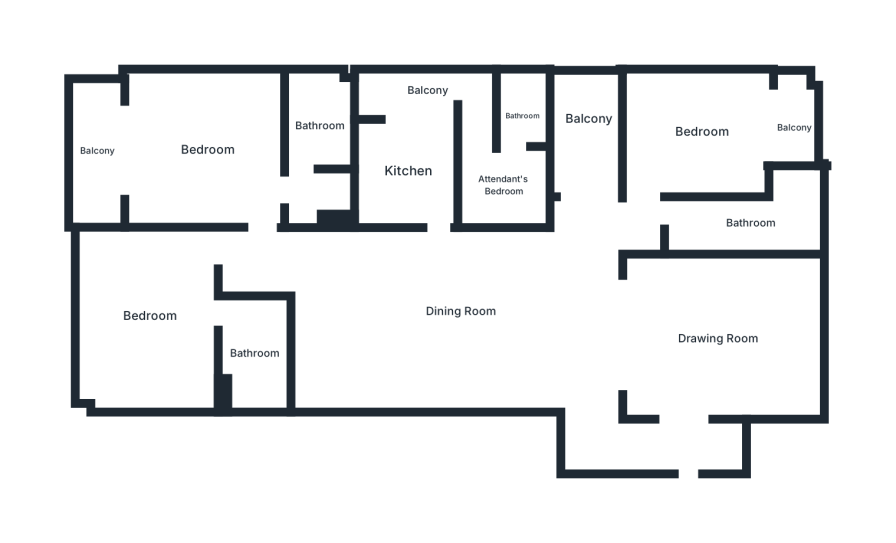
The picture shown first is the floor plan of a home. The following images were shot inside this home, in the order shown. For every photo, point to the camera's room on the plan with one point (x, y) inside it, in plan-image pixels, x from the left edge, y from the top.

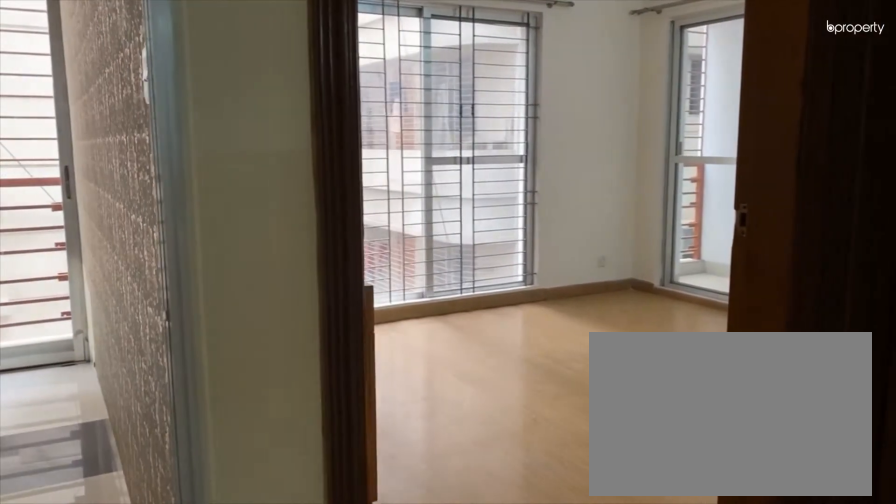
(646, 192)
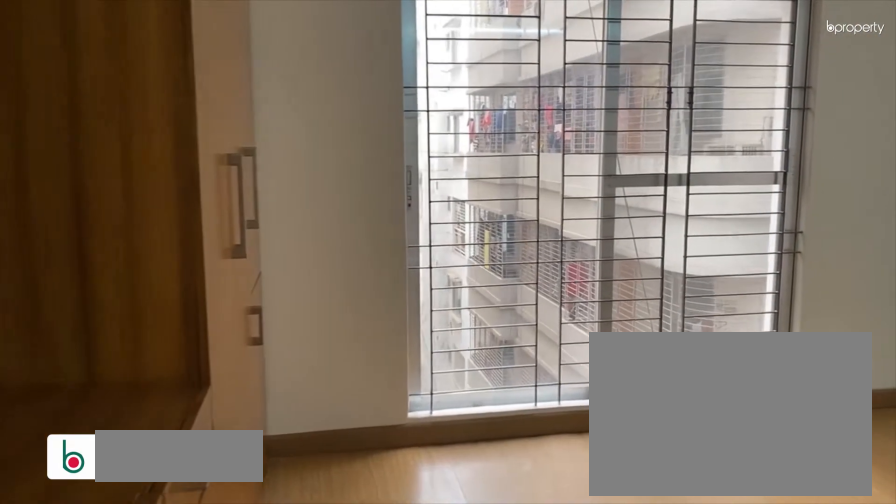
(701, 131)
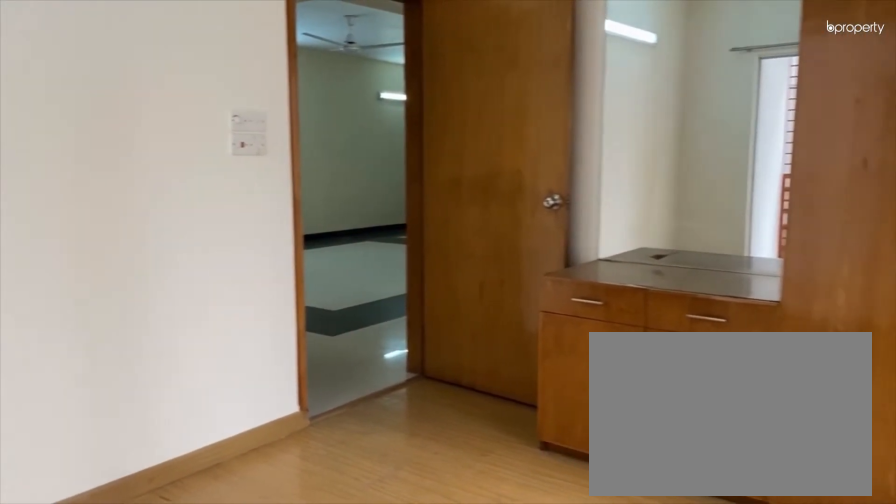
(701, 131)
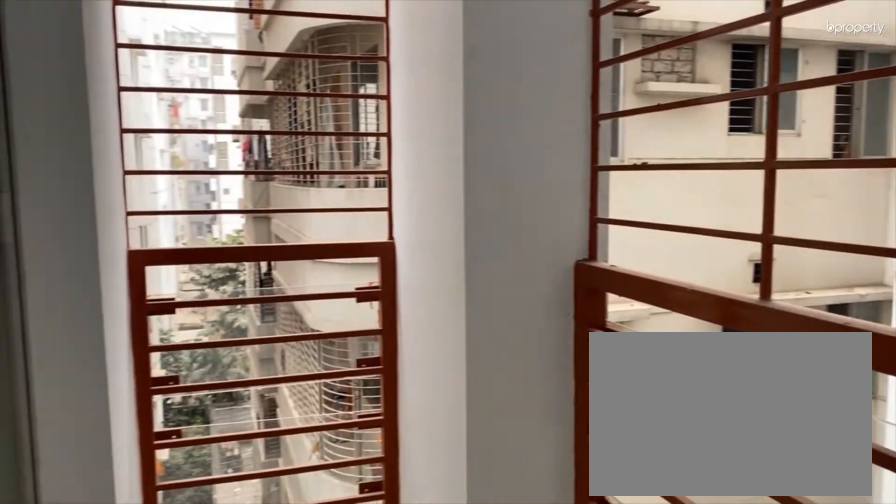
(793, 127)
